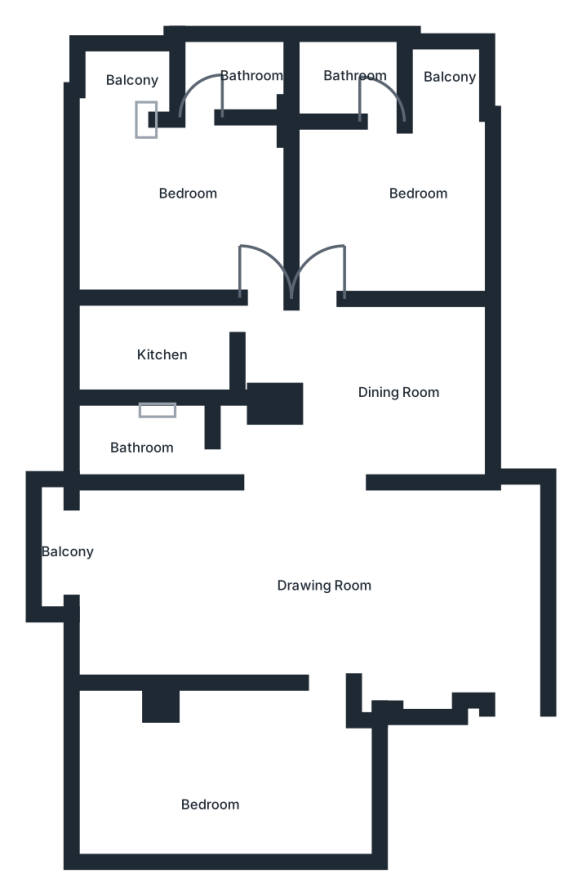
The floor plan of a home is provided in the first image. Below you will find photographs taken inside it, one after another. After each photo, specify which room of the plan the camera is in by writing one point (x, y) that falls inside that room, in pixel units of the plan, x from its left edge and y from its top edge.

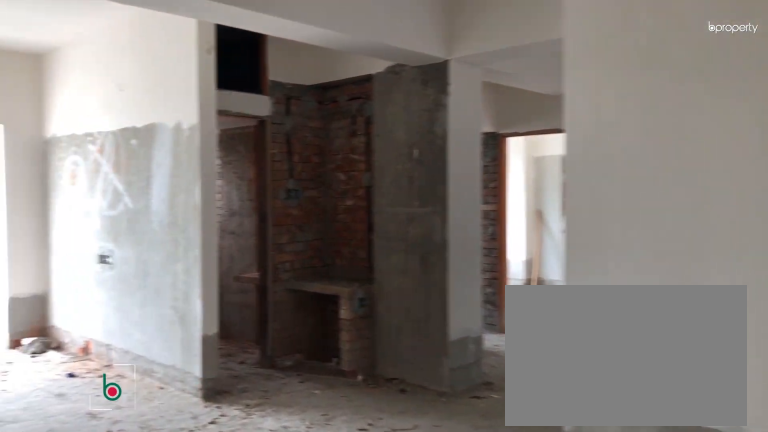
(299, 582)
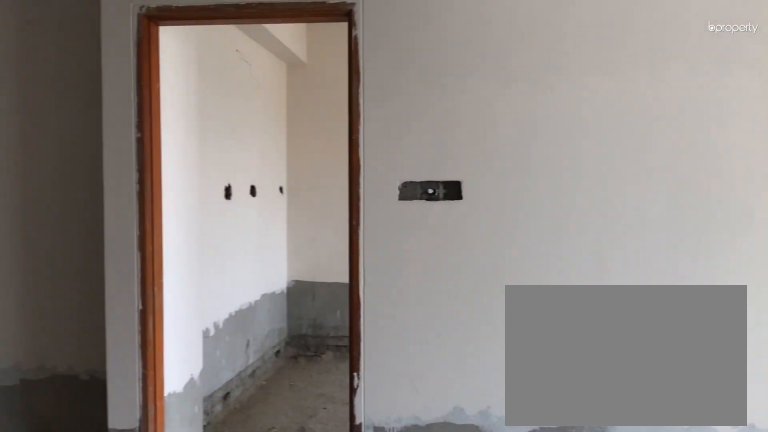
(257, 576)
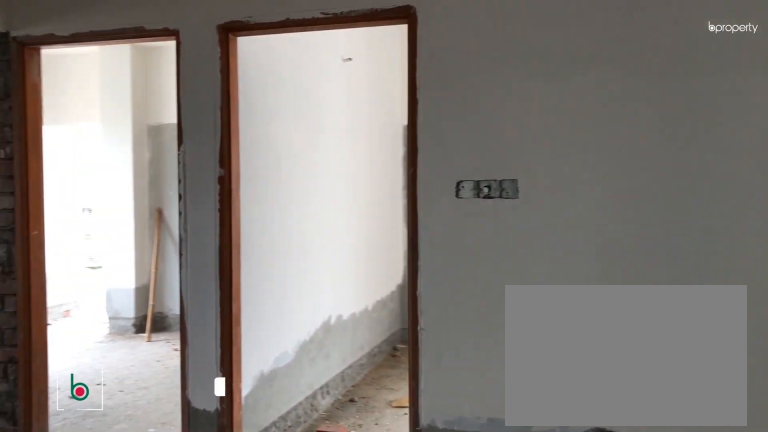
(389, 387)
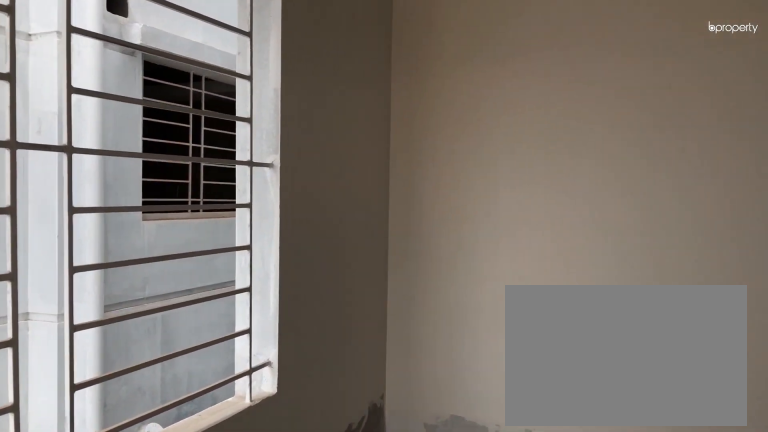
(378, 186)
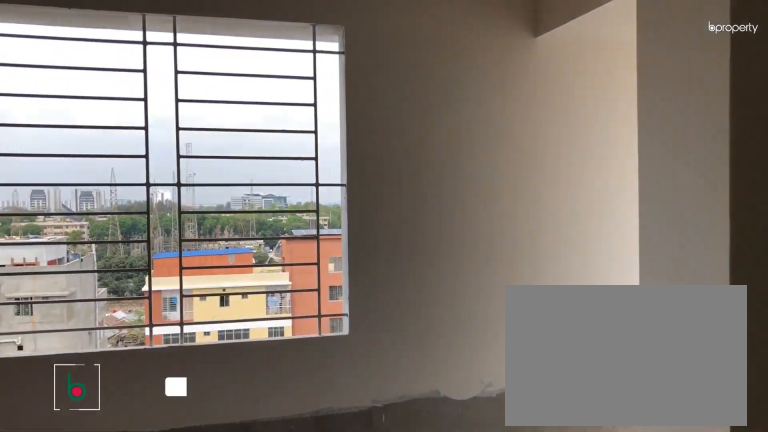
(189, 192)
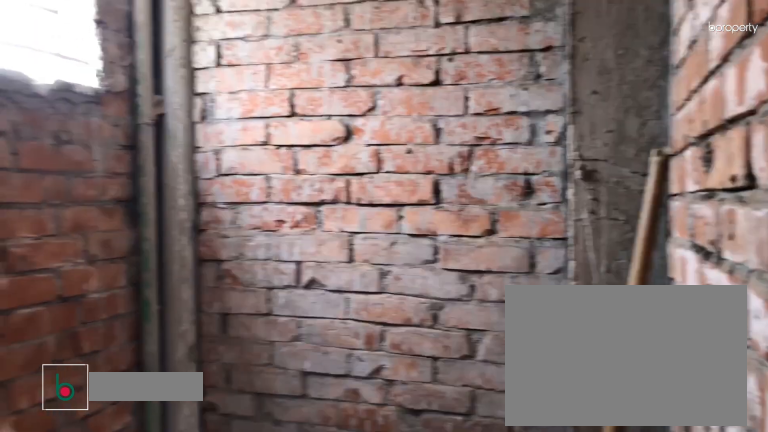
(217, 74)
